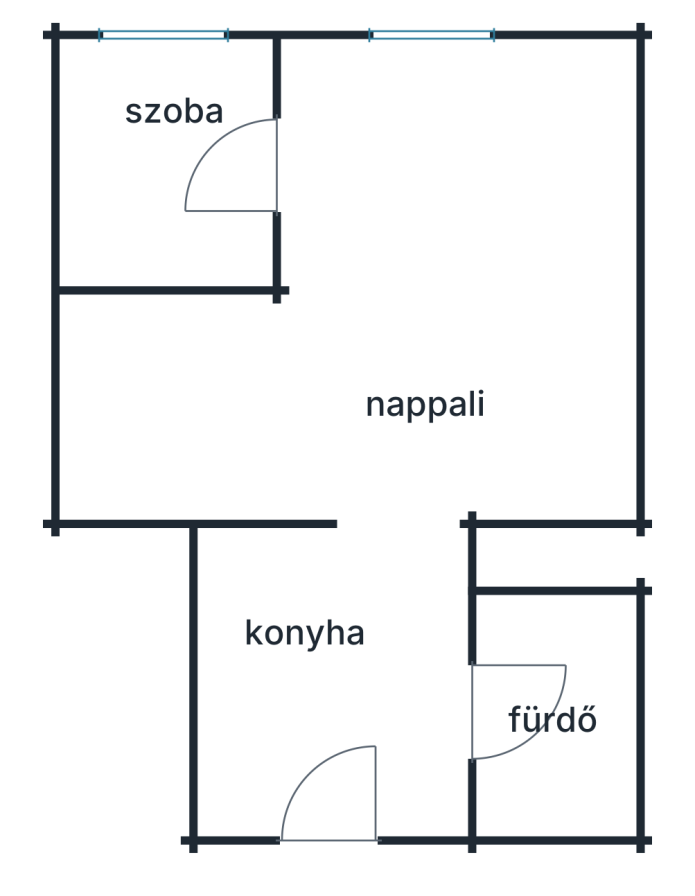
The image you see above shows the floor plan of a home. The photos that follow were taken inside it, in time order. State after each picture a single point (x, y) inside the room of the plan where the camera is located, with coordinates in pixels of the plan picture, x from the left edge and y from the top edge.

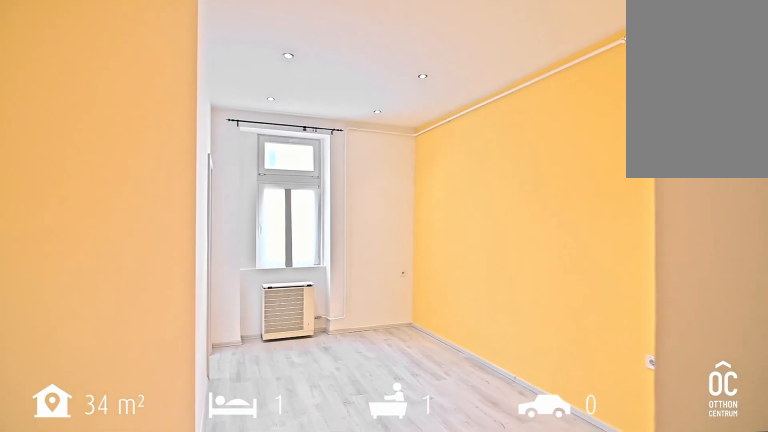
(436, 330)
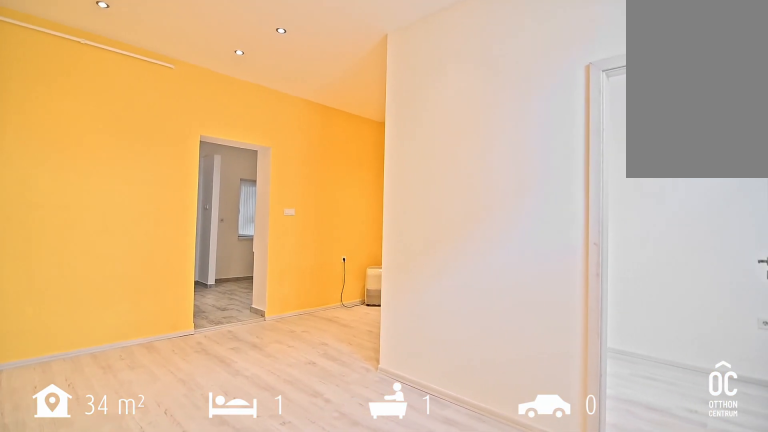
(436, 330)
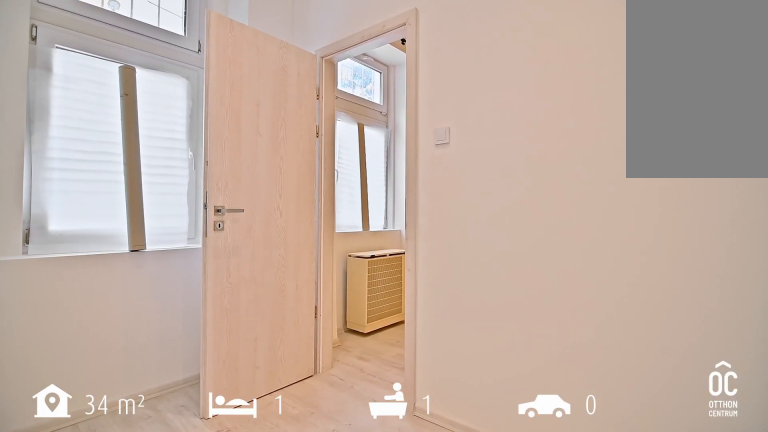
(163, 162)
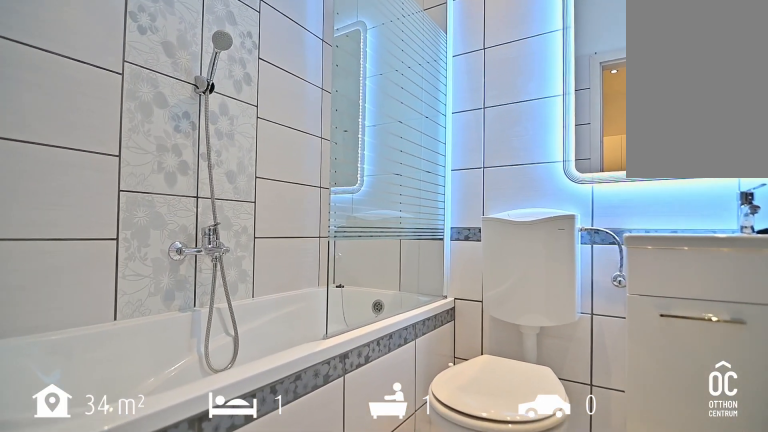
(556, 713)
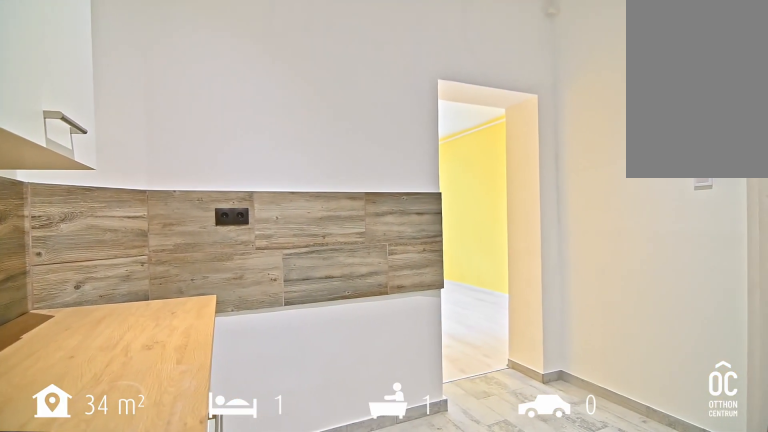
(328, 685)
